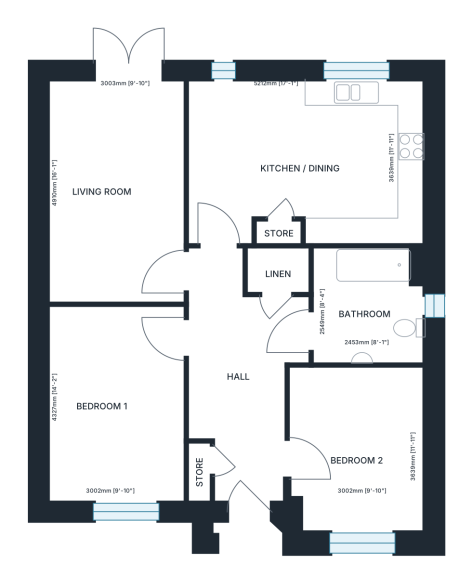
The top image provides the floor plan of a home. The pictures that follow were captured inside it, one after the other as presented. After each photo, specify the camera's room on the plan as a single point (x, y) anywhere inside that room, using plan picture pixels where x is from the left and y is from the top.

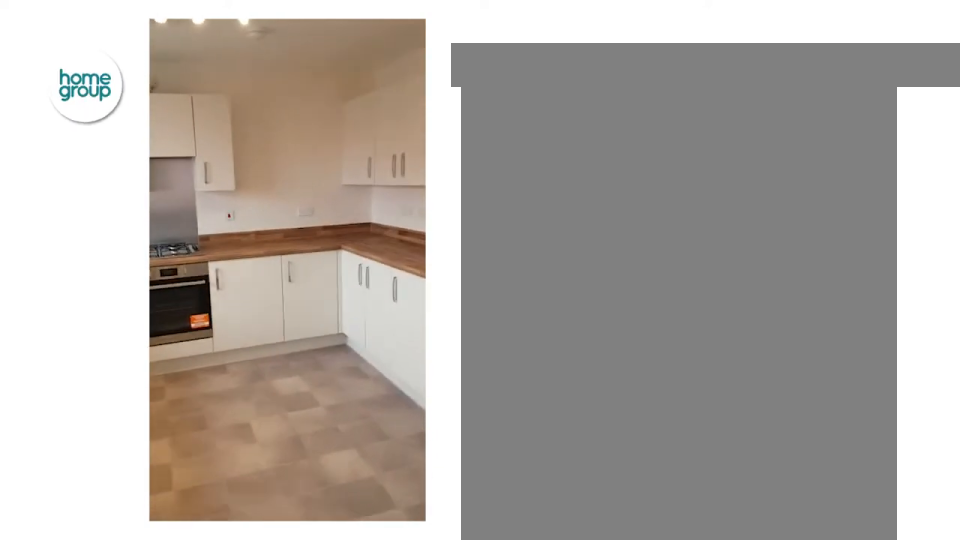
(306, 161)
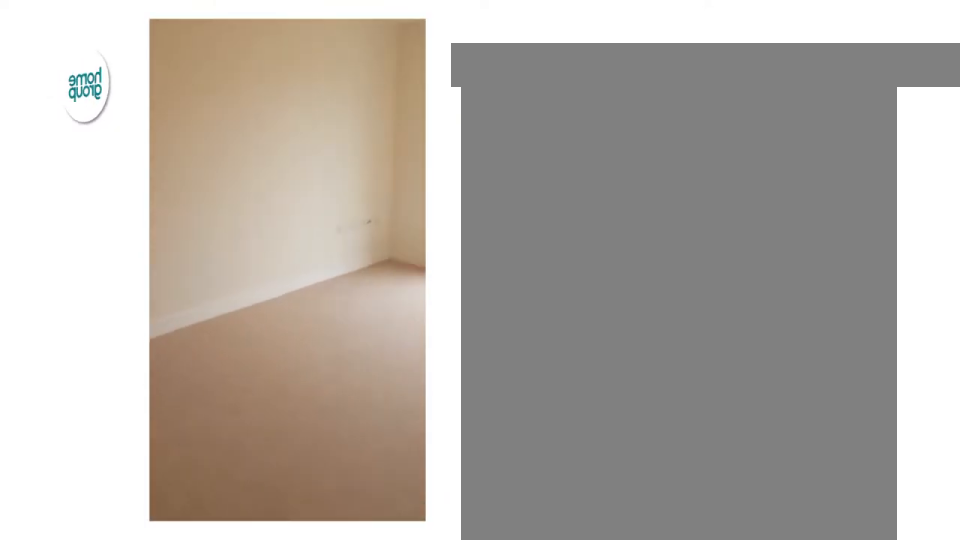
(116, 190)
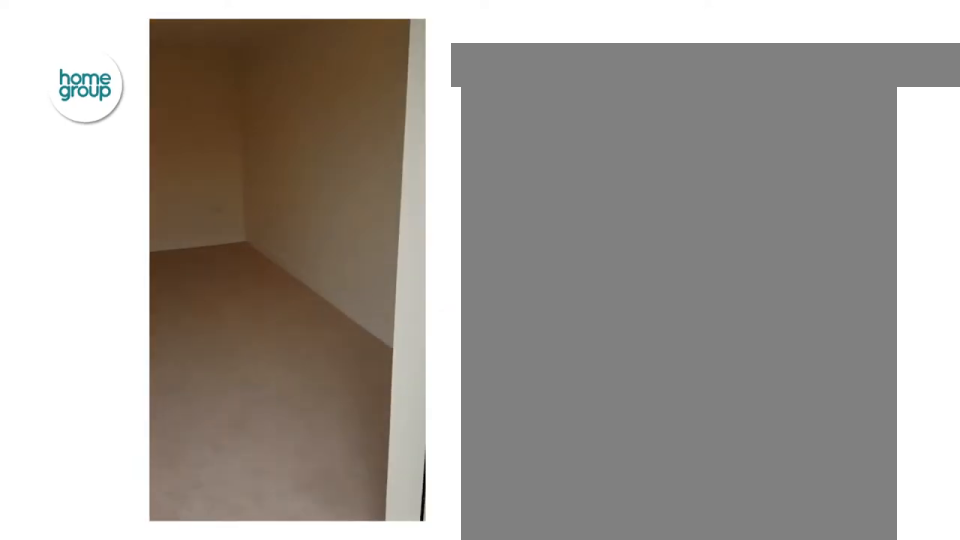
(116, 190)
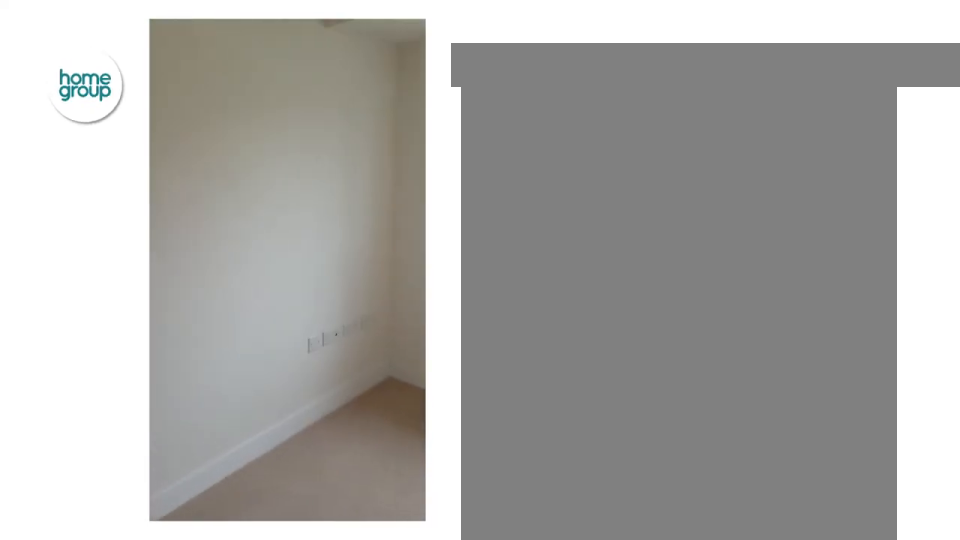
(359, 449)
